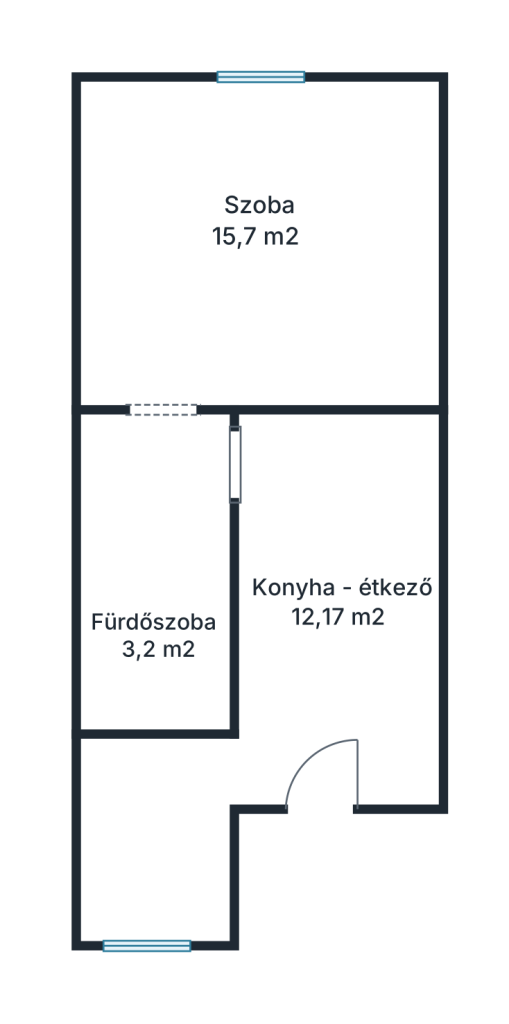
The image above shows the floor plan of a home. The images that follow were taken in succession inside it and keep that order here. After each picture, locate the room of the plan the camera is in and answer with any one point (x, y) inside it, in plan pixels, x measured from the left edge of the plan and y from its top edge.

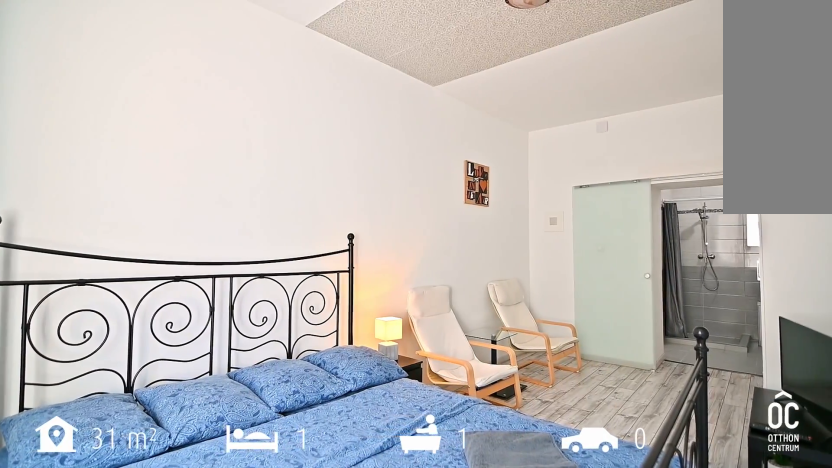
(261, 240)
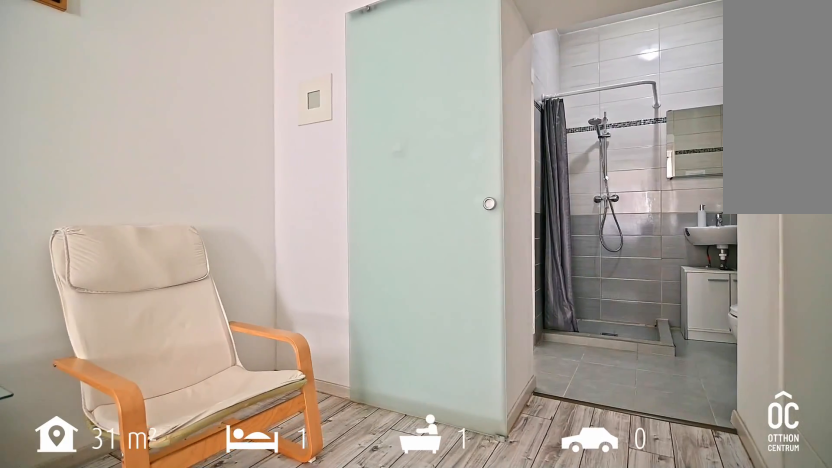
(261, 240)
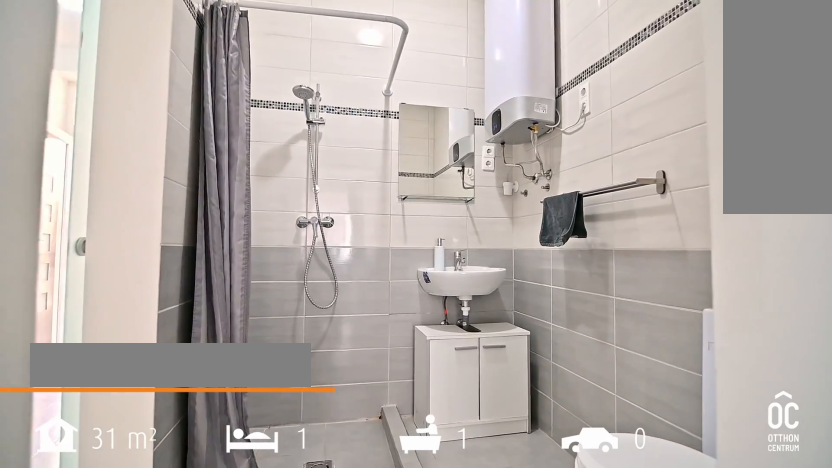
(150, 565)
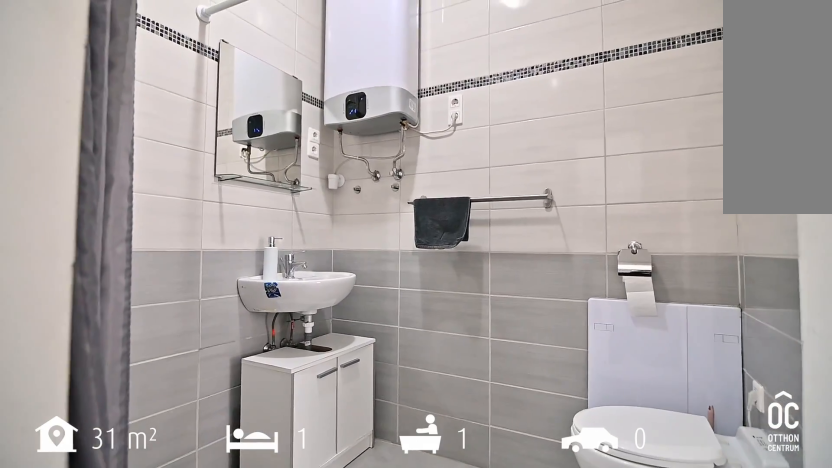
(150, 566)
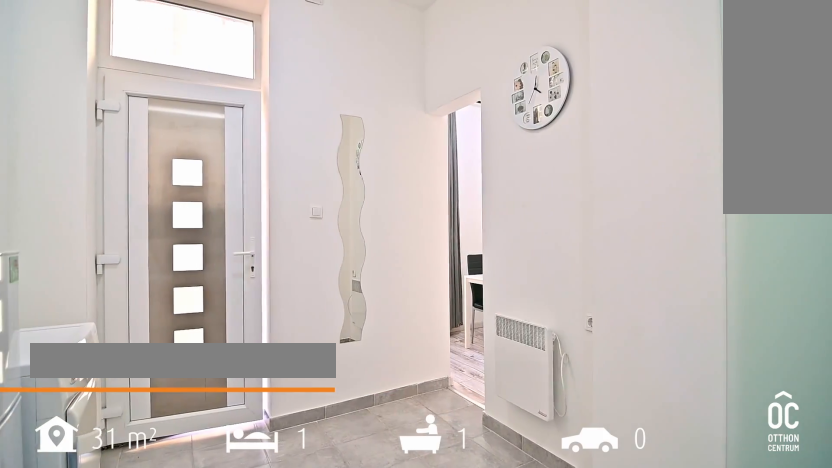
(336, 620)
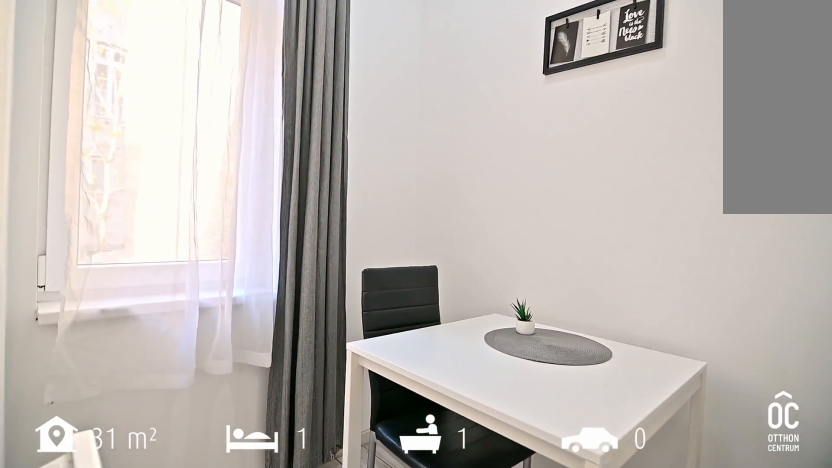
(153, 836)
